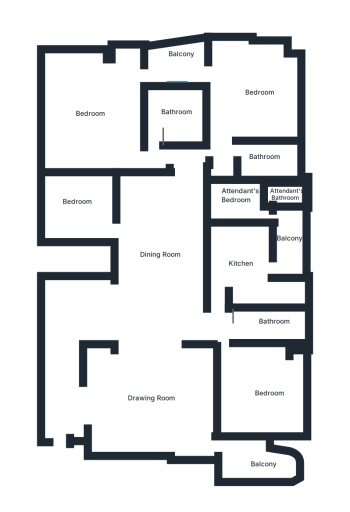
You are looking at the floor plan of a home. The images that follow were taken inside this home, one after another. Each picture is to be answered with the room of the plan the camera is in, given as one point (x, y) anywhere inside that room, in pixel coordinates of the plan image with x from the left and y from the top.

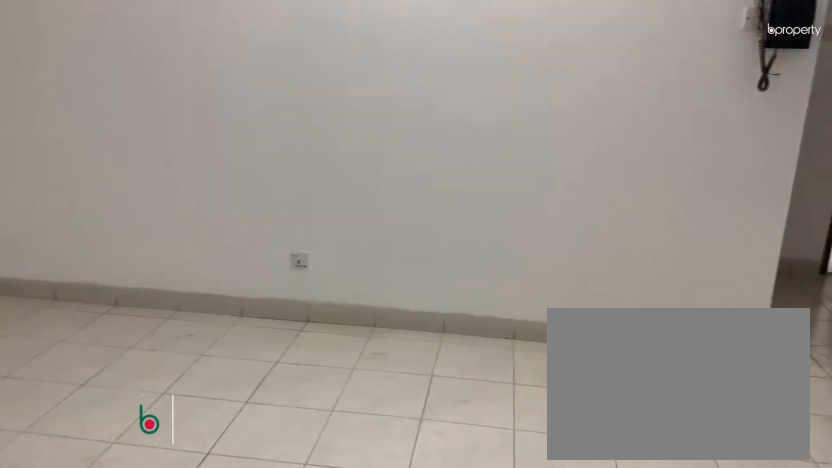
(159, 246)
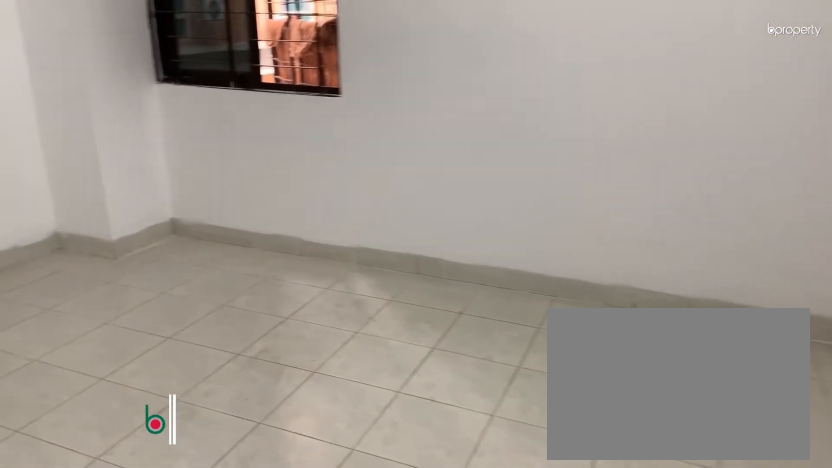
(258, 394)
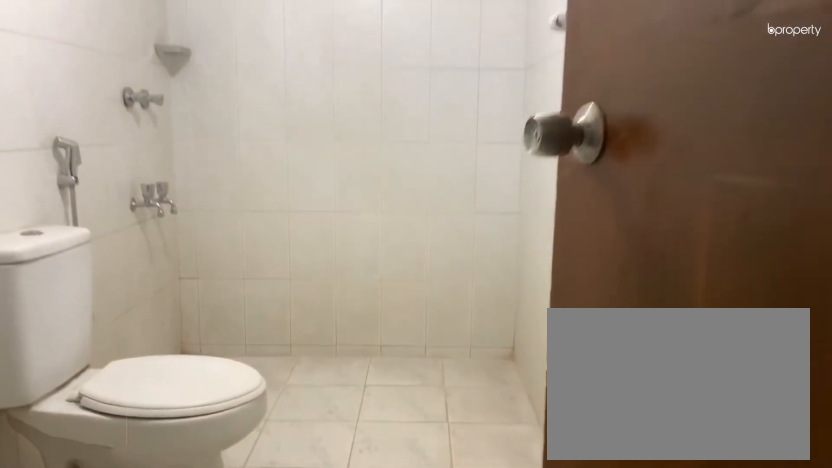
(259, 328)
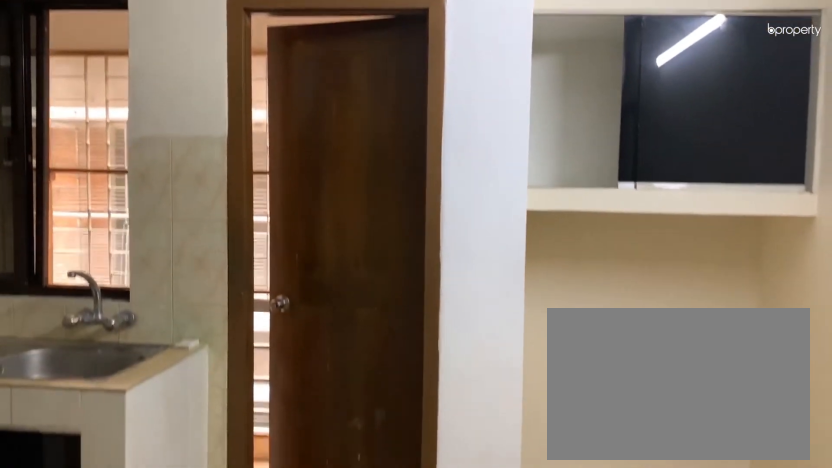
(236, 262)
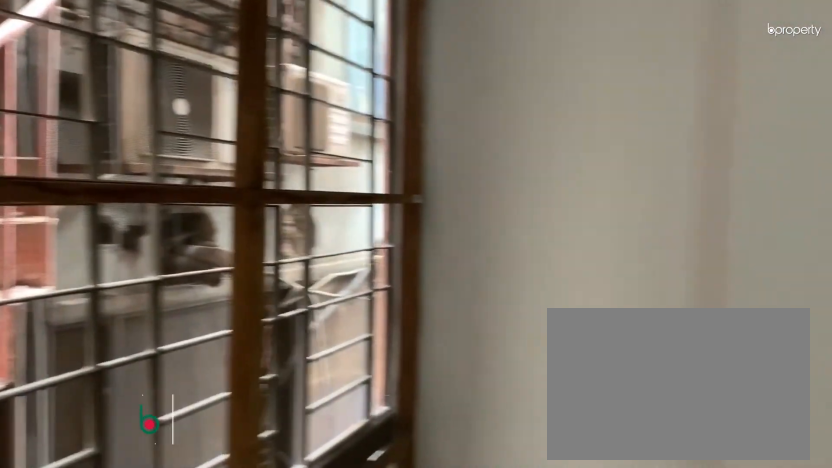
(181, 66)
